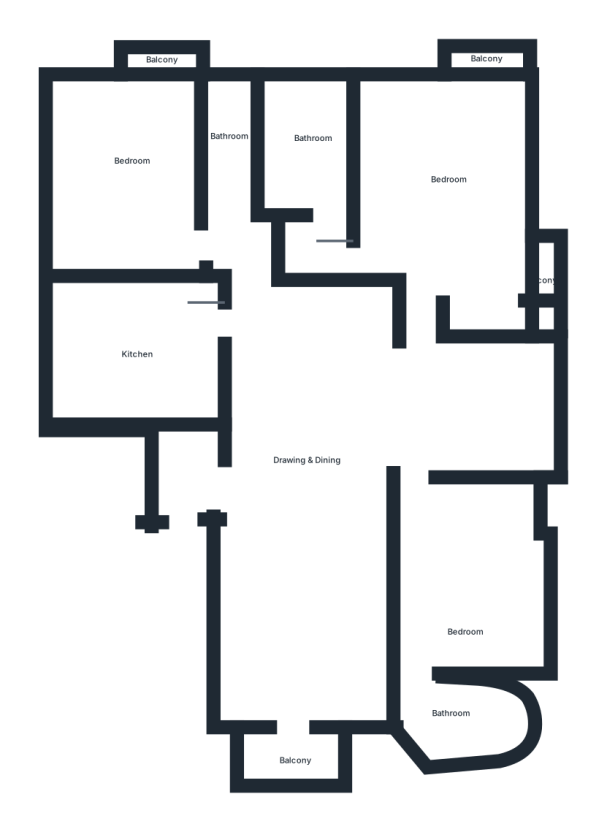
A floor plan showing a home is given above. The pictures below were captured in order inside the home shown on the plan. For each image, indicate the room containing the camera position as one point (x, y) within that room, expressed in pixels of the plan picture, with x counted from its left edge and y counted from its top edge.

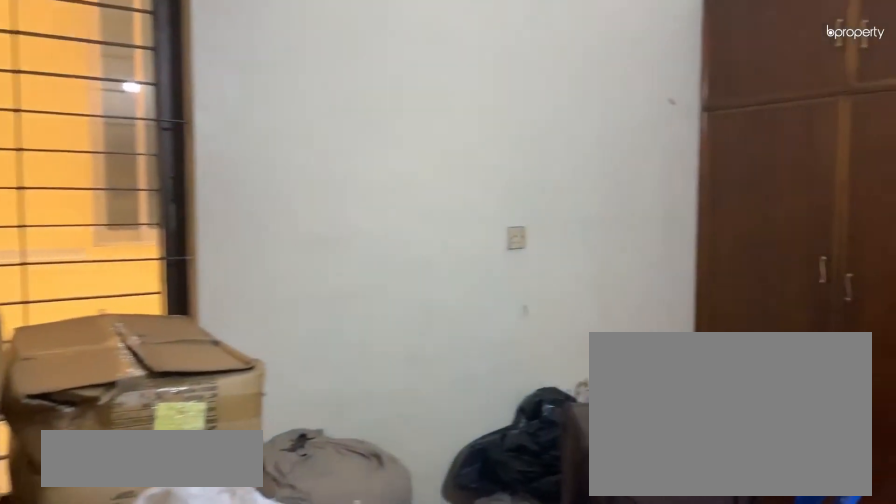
(134, 165)
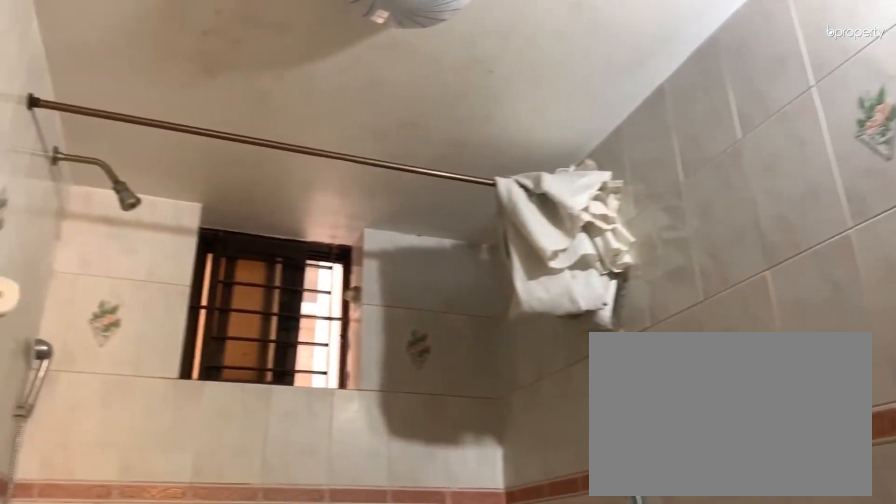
(235, 142)
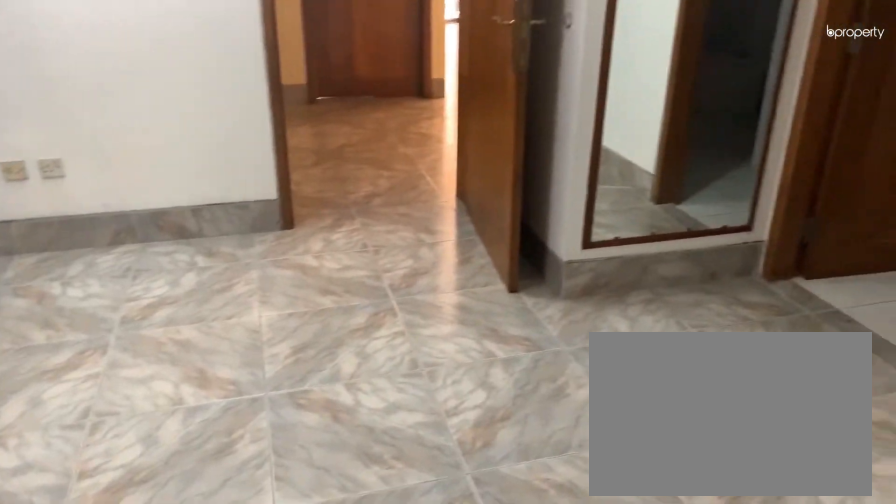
(450, 181)
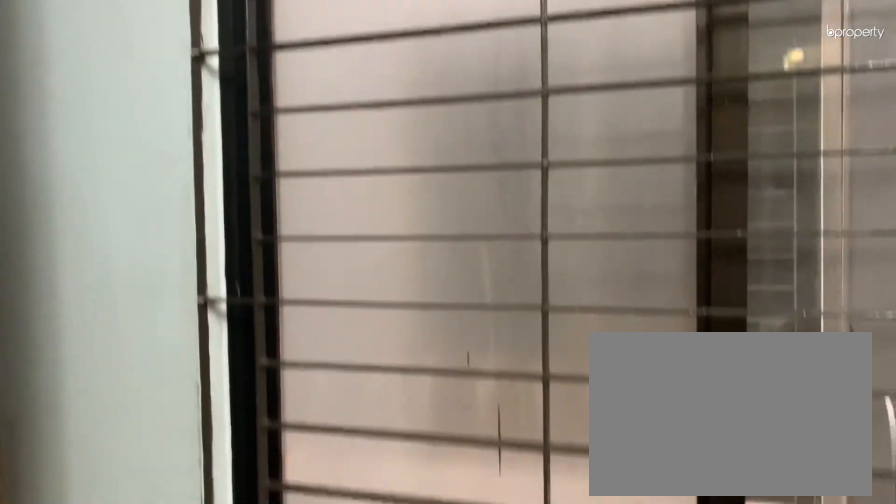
(551, 280)
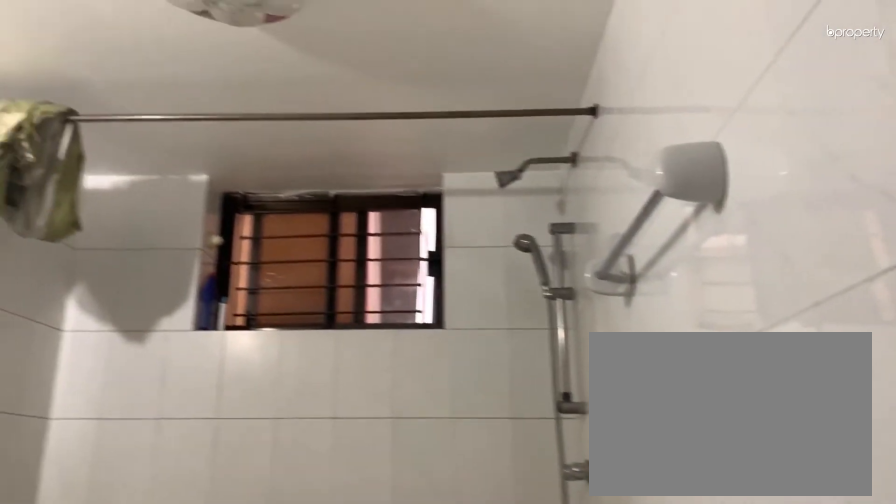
(309, 146)
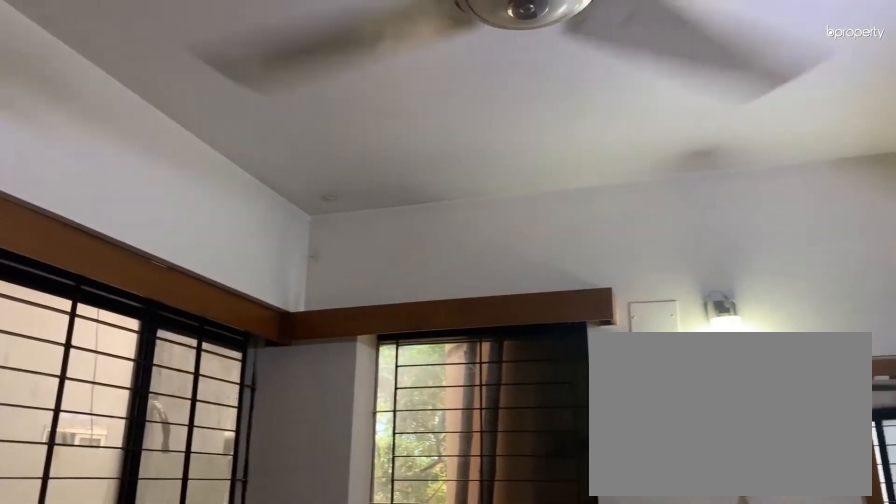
(466, 591)
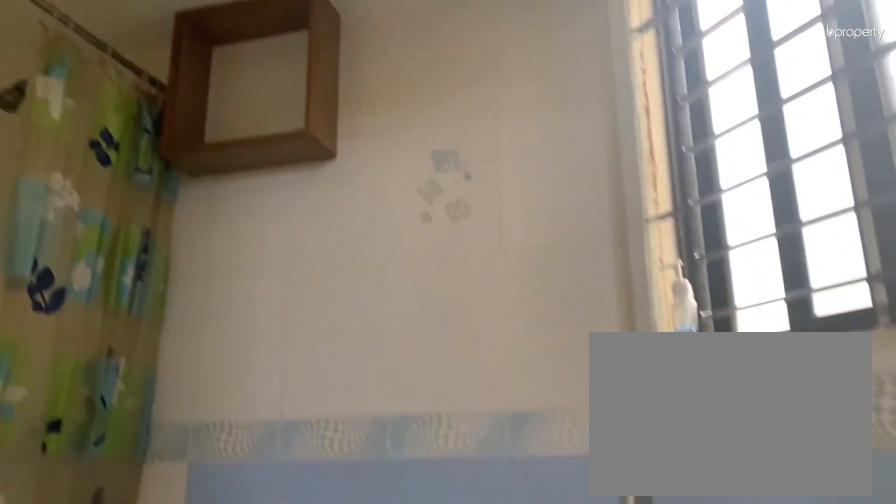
(466, 721)
